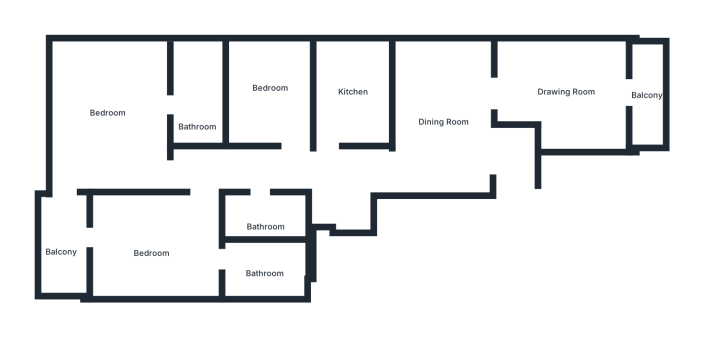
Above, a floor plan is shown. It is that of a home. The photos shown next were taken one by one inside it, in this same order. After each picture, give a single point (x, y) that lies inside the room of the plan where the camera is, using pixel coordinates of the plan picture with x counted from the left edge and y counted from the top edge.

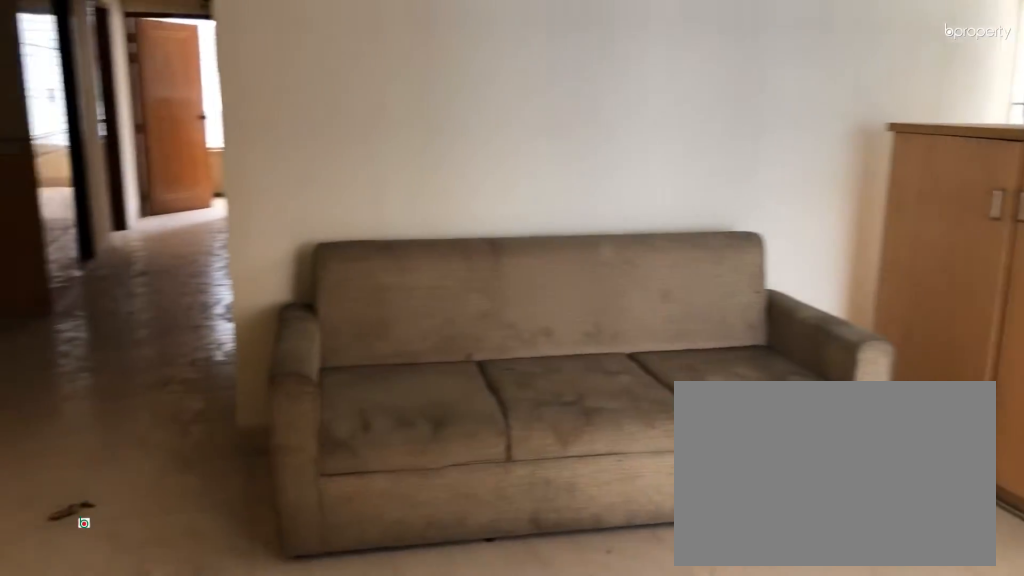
(447, 120)
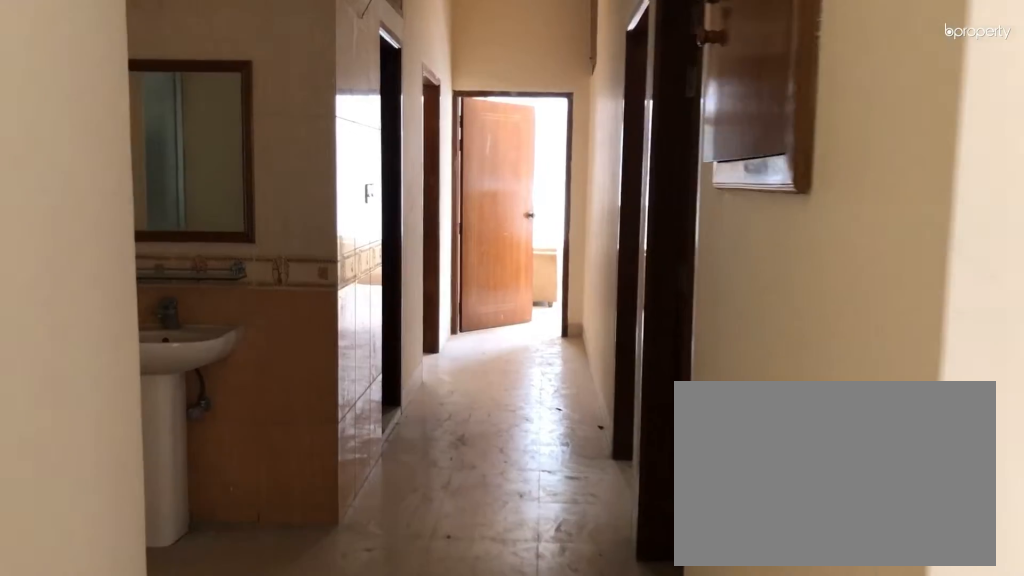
(447, 120)
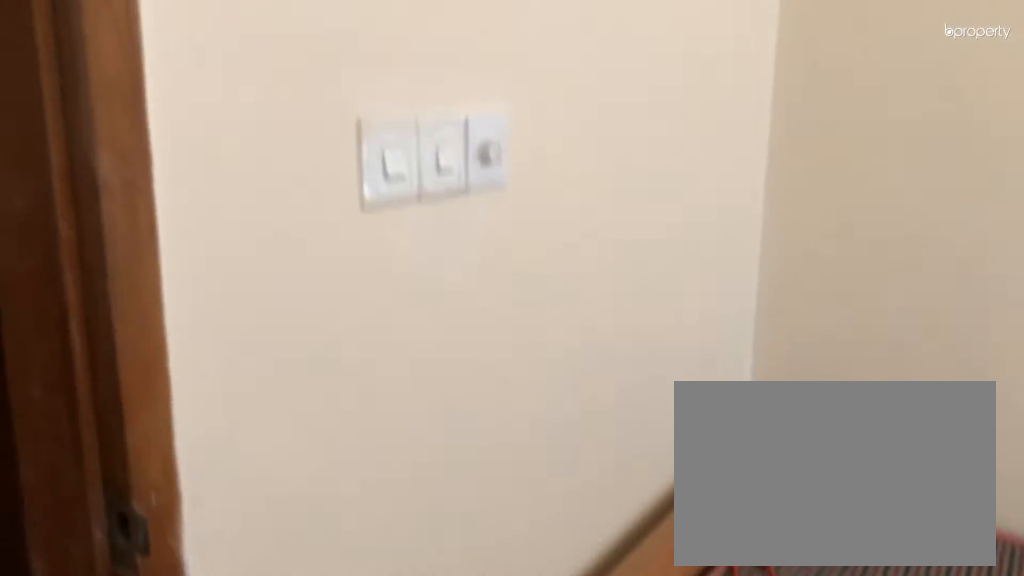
(273, 95)
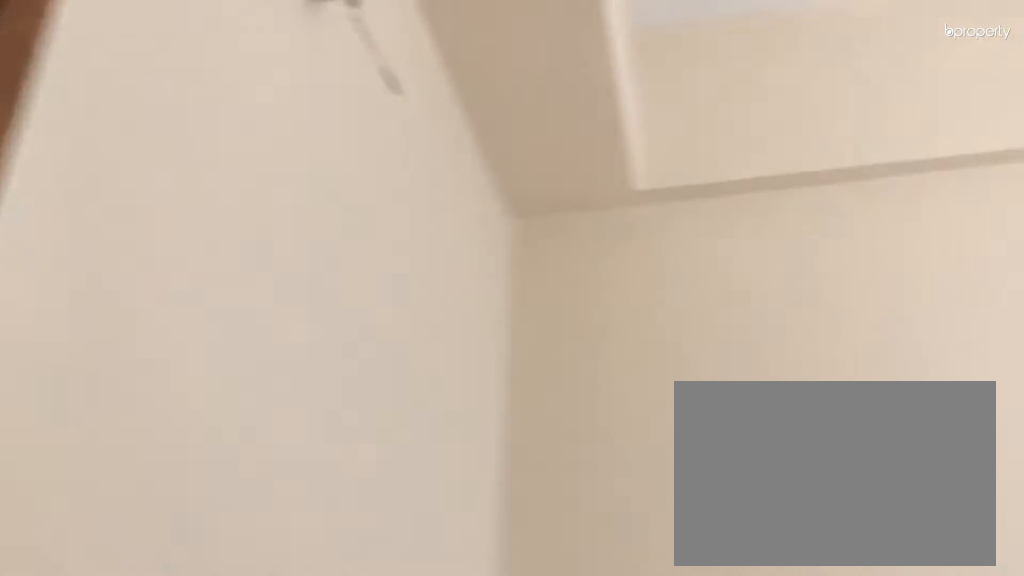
(273, 95)
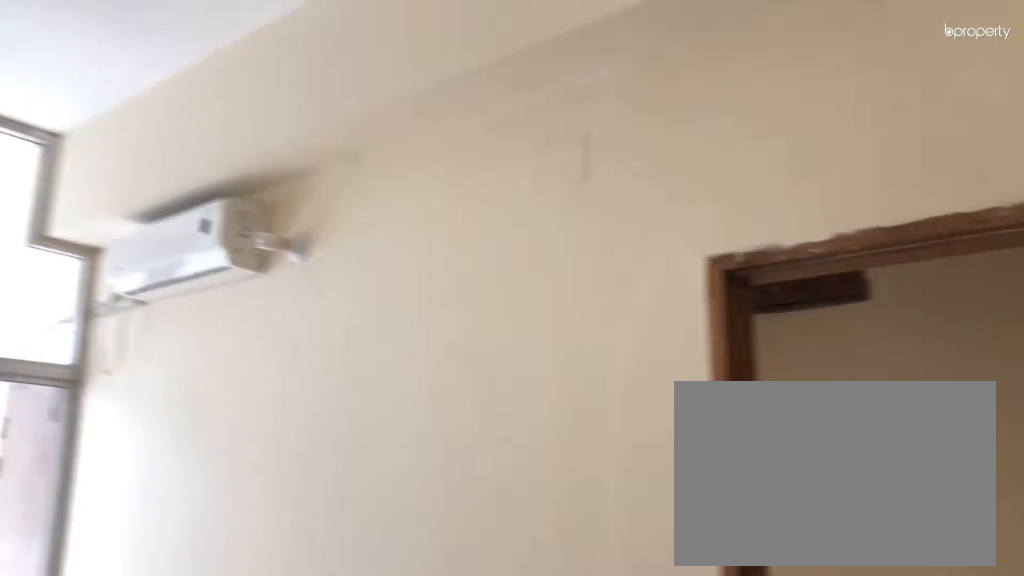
(160, 249)
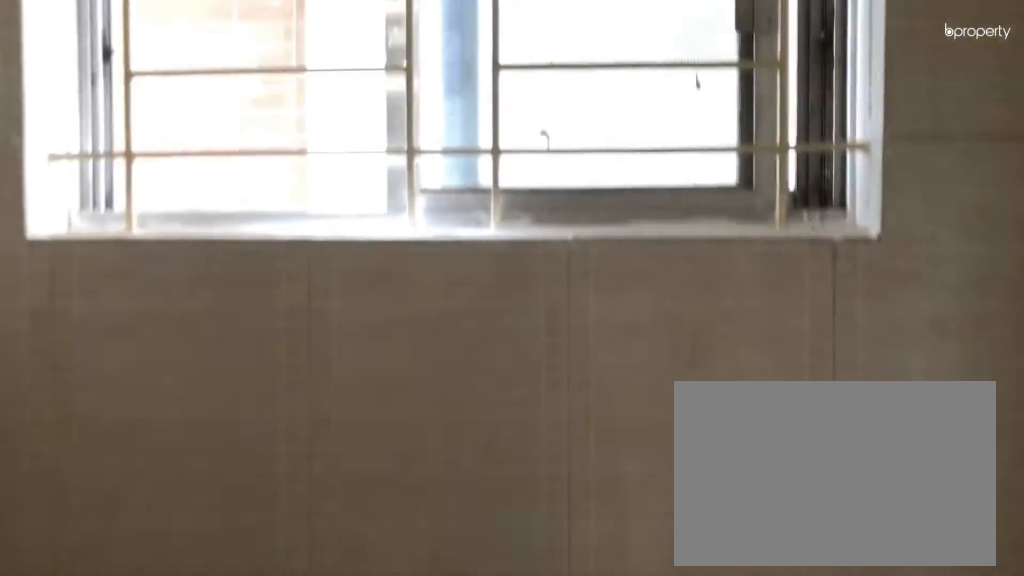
(201, 93)
